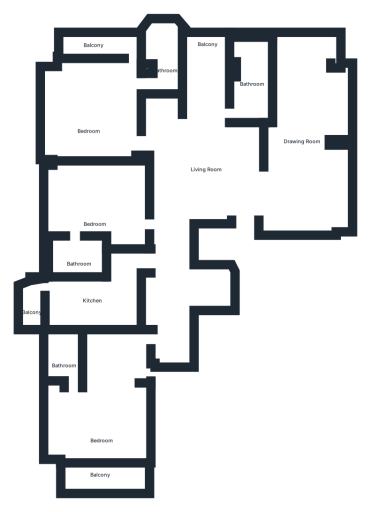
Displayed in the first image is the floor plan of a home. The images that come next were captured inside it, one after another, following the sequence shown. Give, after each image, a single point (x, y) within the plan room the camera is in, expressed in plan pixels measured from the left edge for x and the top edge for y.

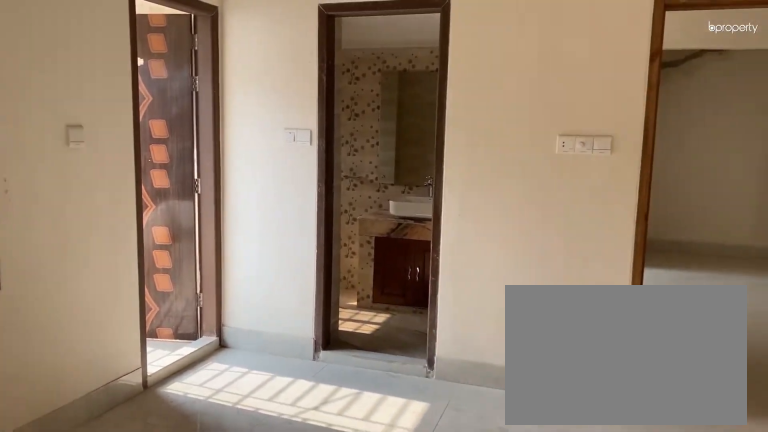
(92, 121)
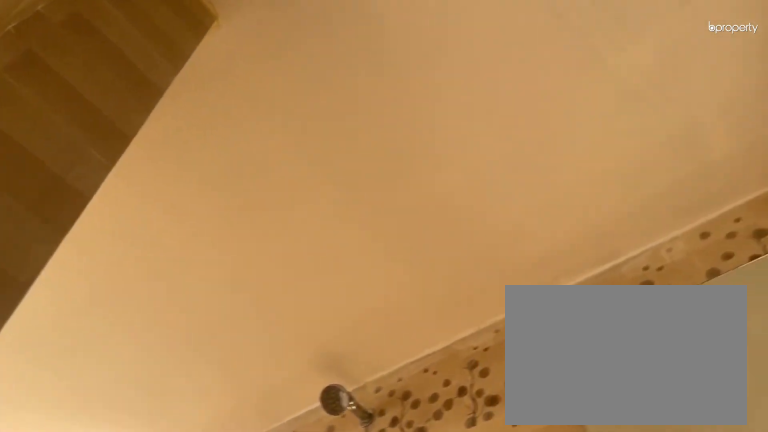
(168, 66)
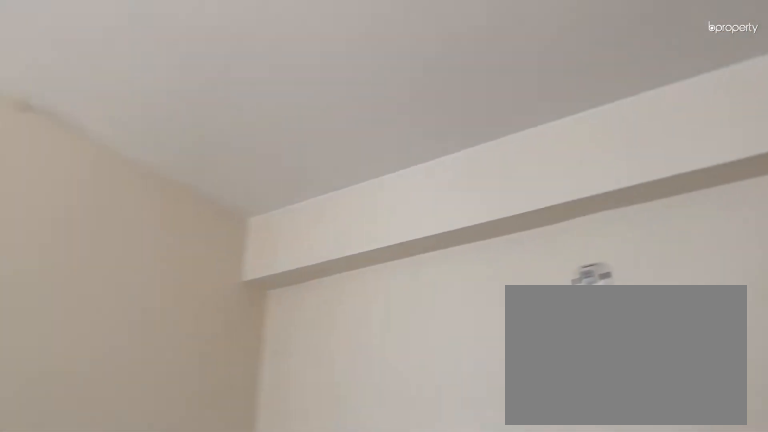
(94, 209)
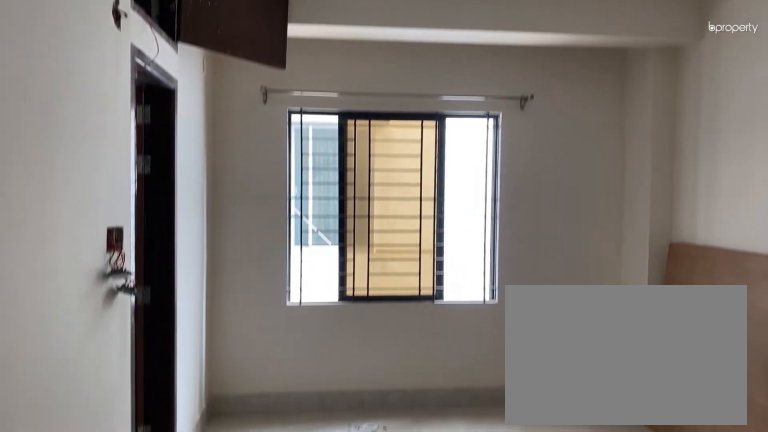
(94, 209)
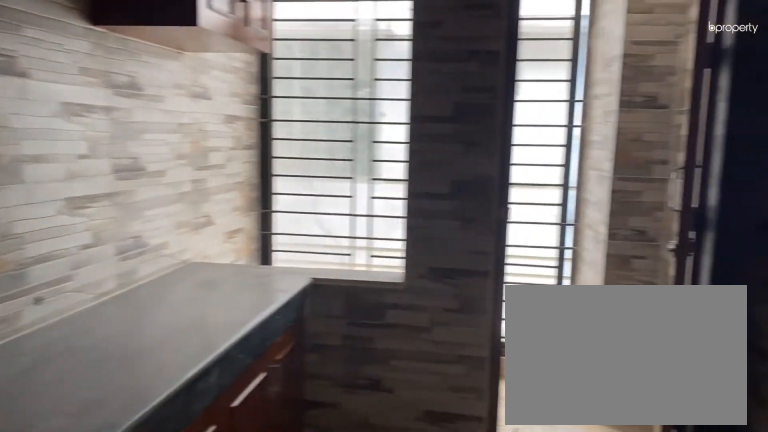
(89, 308)
